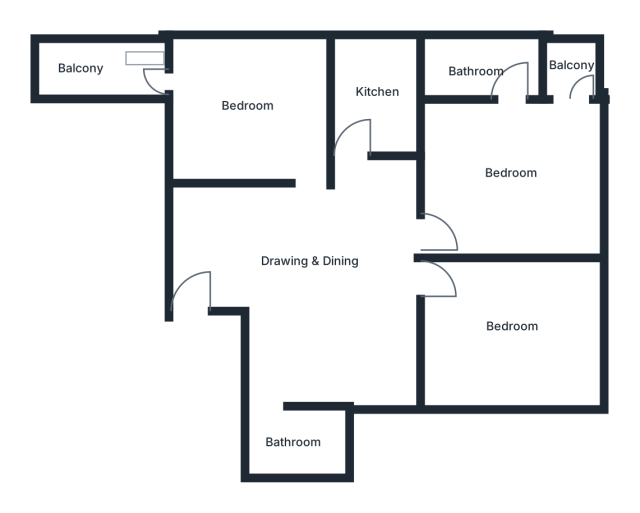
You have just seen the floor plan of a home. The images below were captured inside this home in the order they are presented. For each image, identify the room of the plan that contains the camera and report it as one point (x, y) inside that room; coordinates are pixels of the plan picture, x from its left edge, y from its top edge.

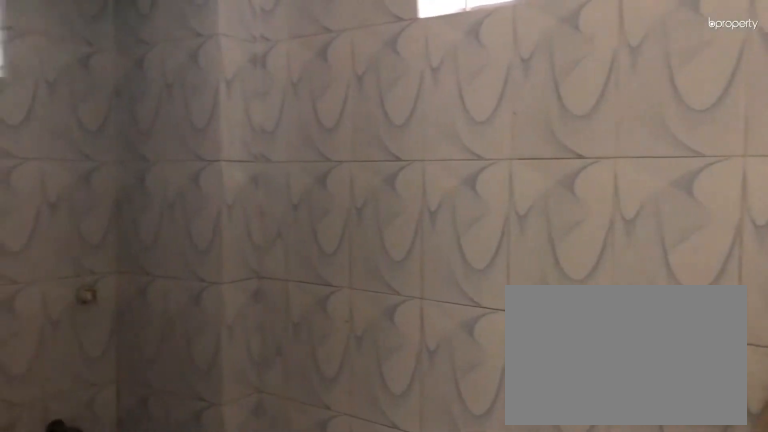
(475, 73)
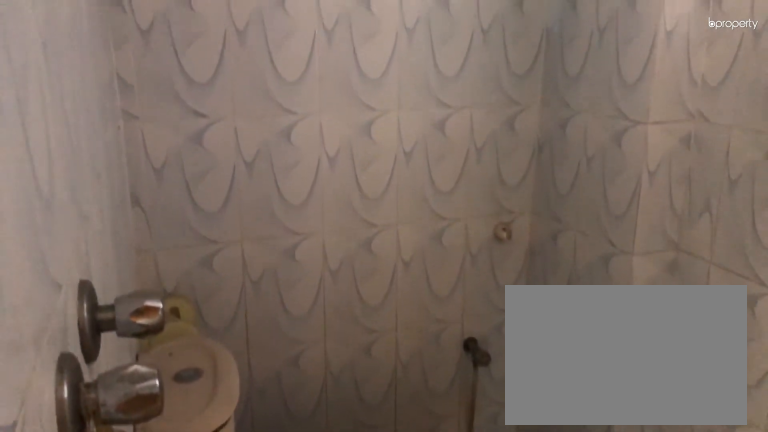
(475, 73)
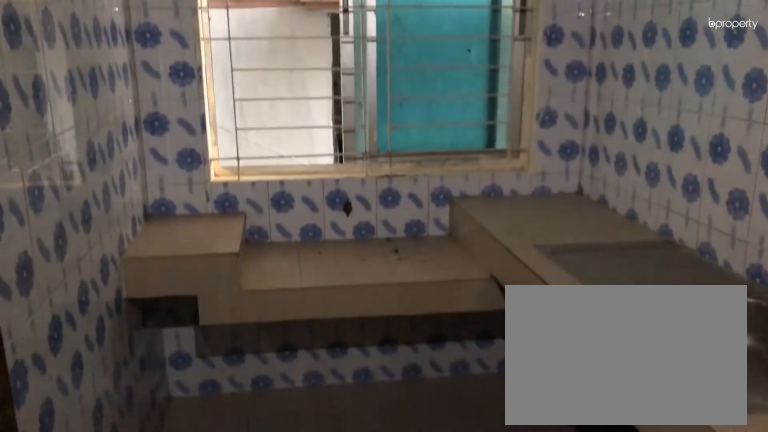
(378, 87)
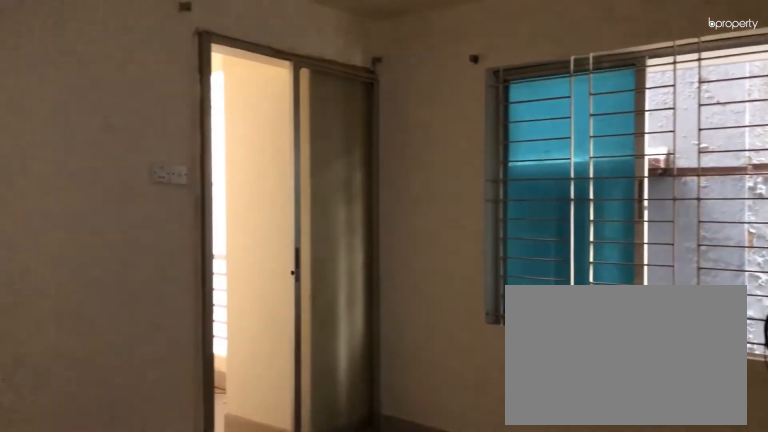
(246, 105)
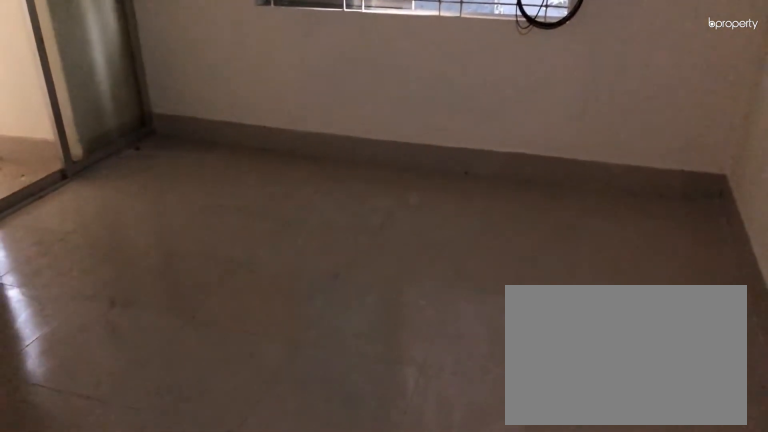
(246, 105)
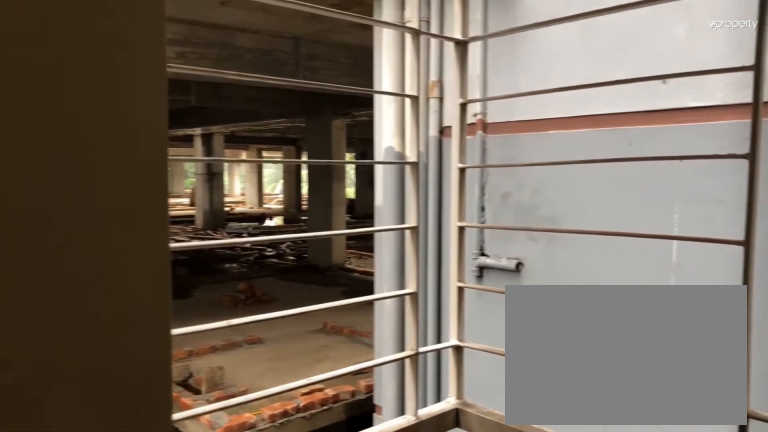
(82, 70)
